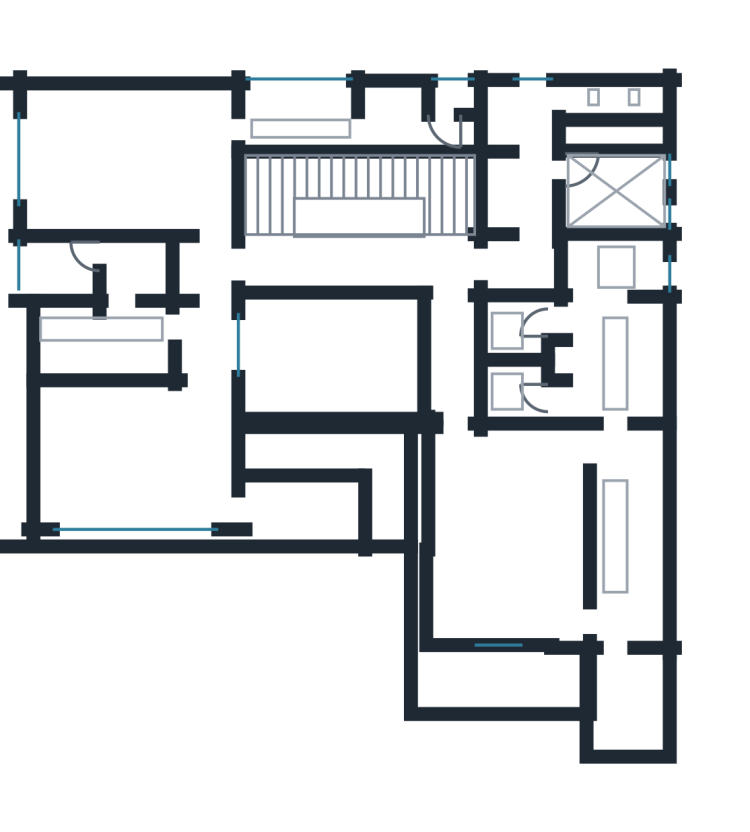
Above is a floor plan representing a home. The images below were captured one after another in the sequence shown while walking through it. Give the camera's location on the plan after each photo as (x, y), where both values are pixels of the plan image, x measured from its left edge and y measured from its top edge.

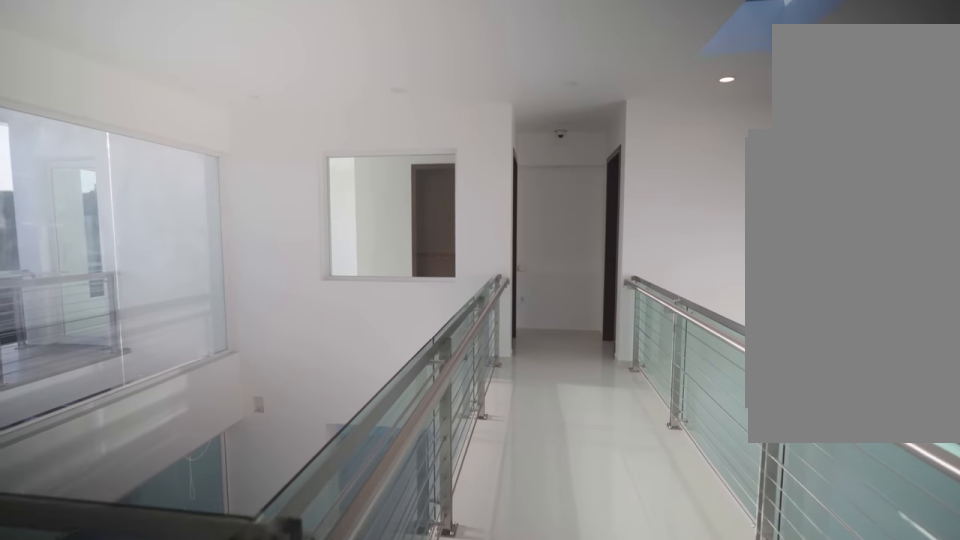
(443, 273)
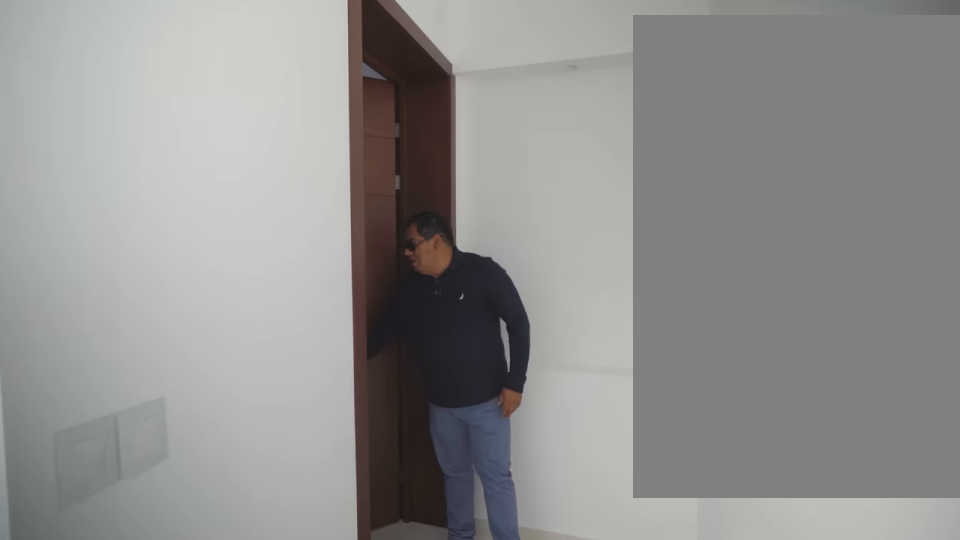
(511, 266)
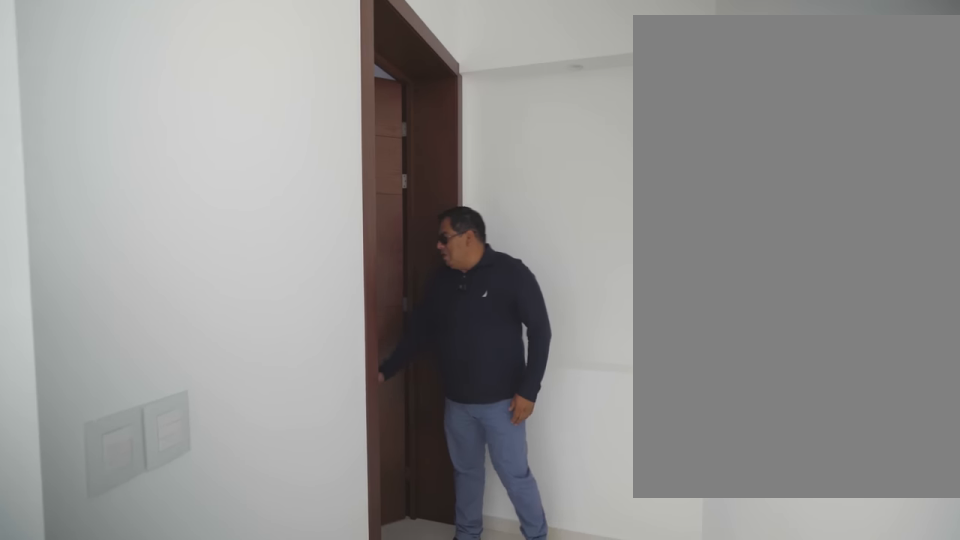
(511, 266)
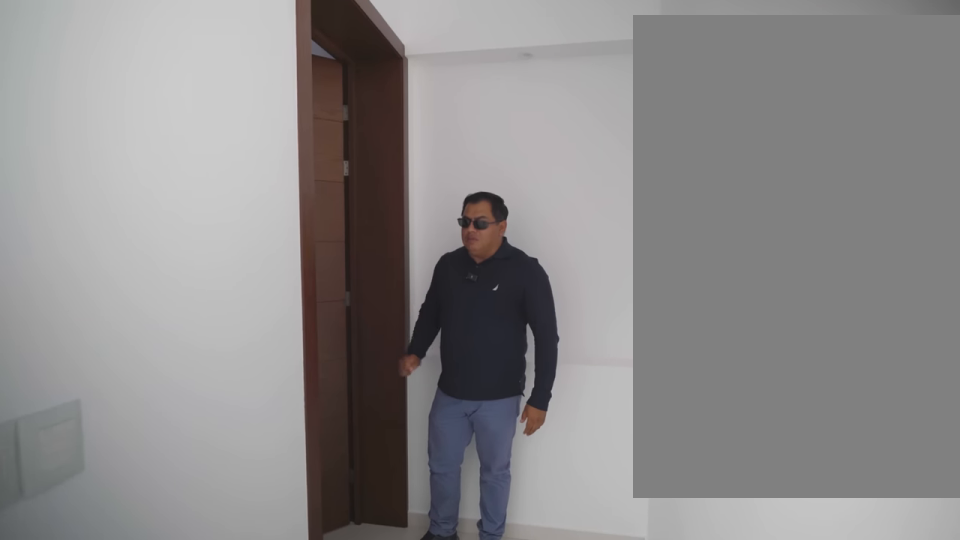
(512, 265)
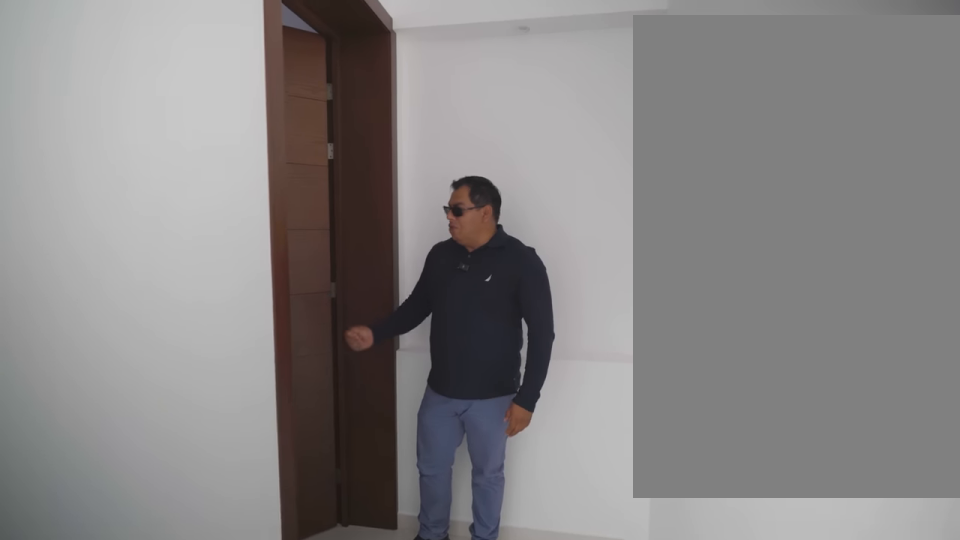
(518, 266)
